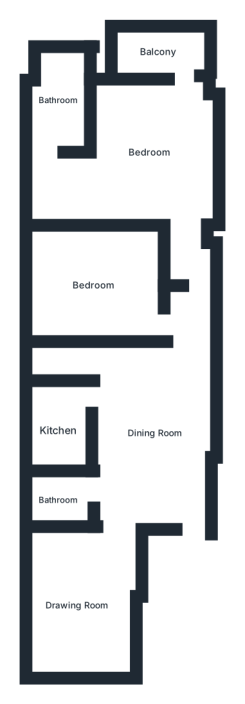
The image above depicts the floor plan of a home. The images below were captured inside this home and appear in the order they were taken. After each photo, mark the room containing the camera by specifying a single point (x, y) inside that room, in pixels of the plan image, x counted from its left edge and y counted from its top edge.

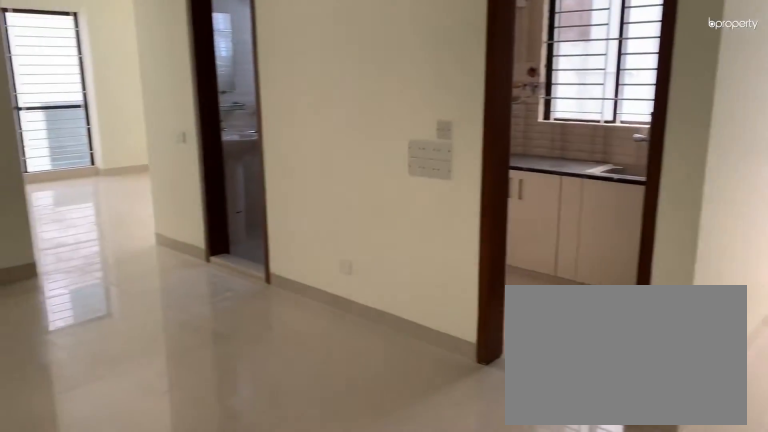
(154, 427)
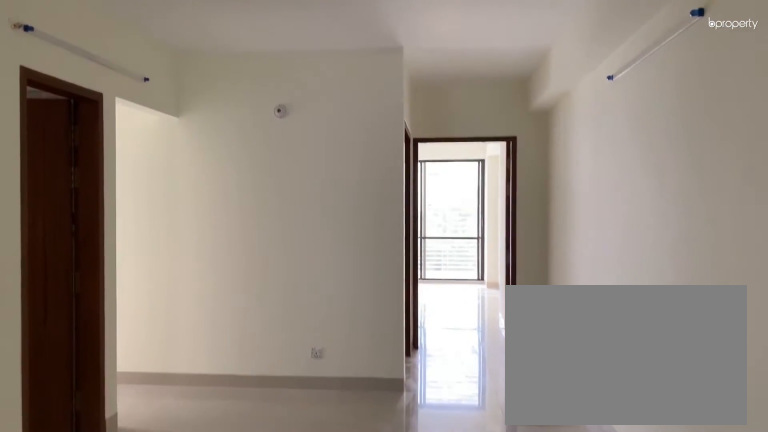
(154, 427)
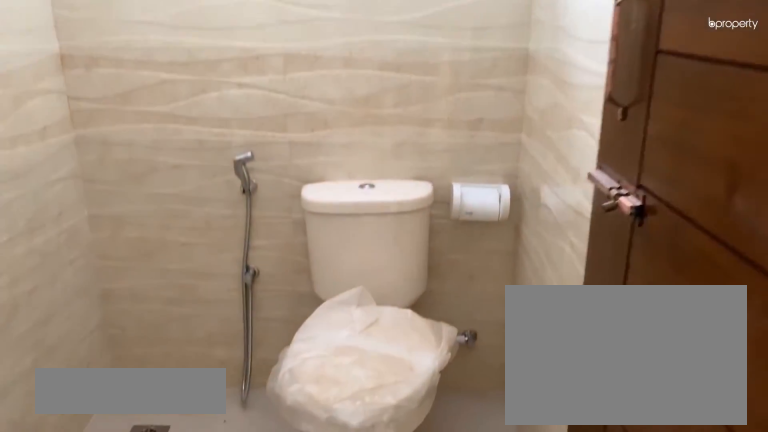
(59, 498)
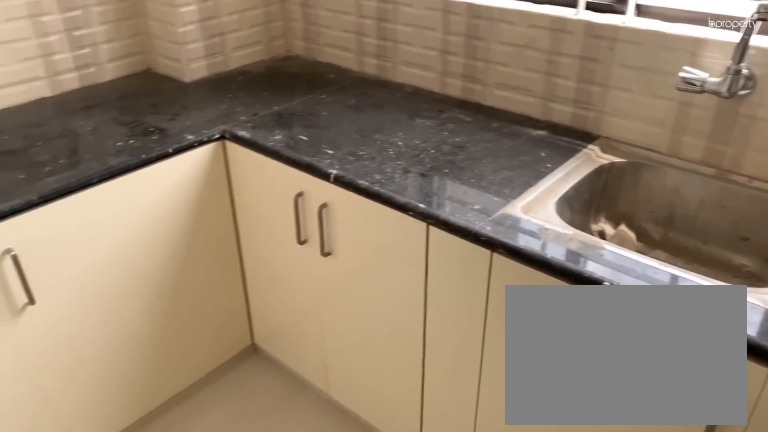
(58, 427)
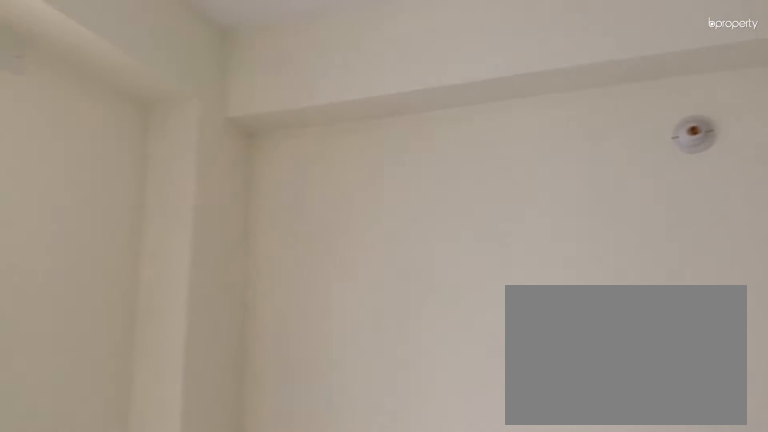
(93, 285)
